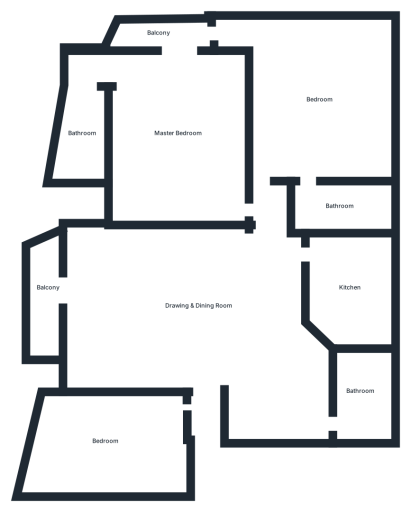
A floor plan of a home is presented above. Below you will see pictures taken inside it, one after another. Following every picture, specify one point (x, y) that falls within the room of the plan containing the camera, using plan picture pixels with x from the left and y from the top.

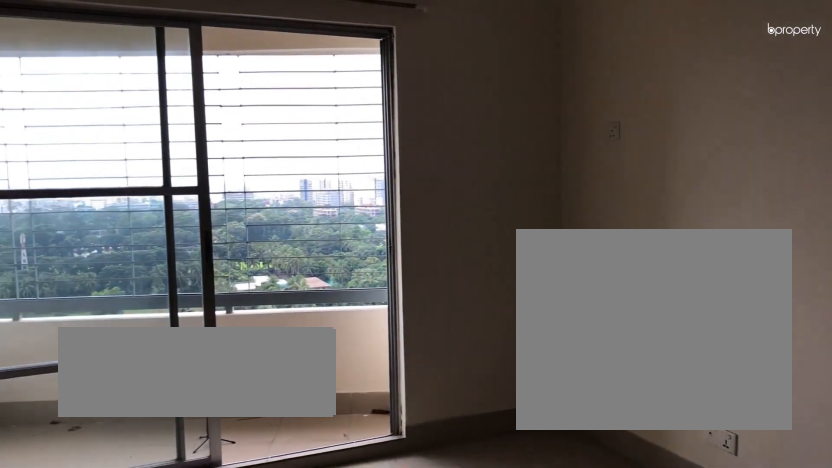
(198, 305)
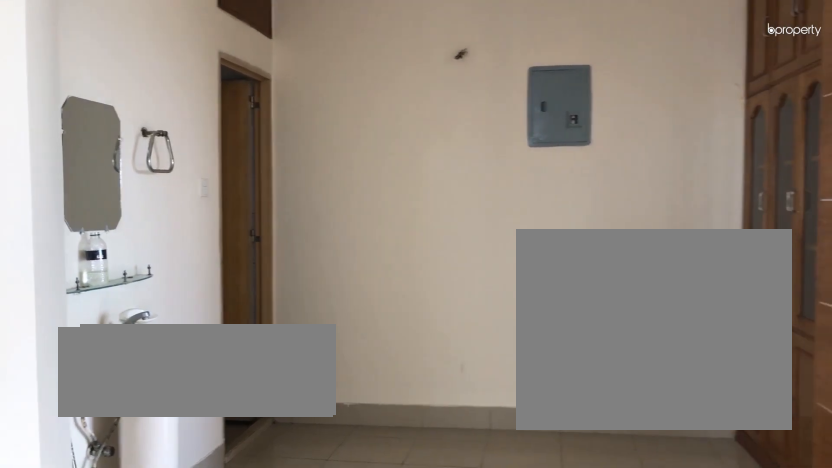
(197, 304)
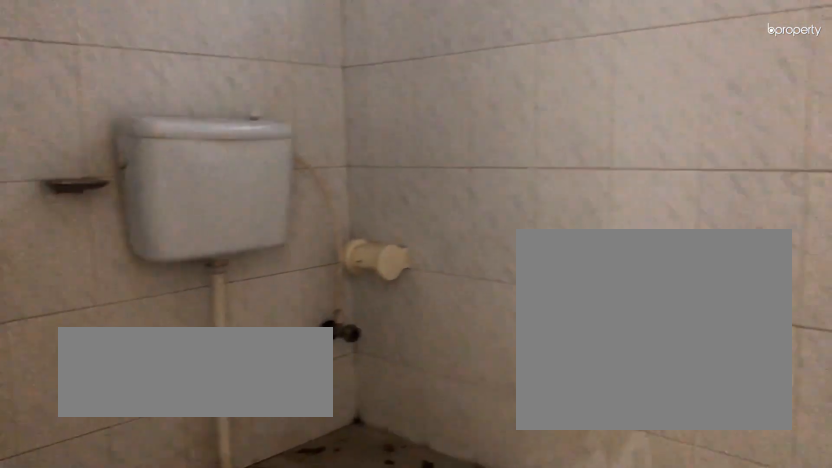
(358, 390)
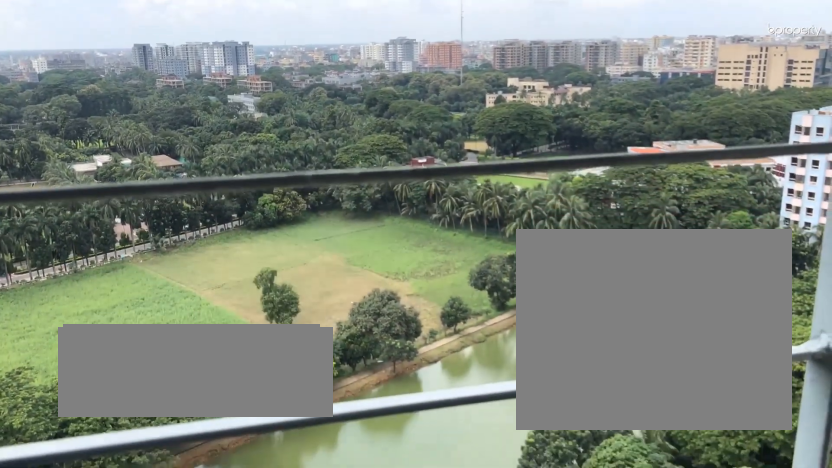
(46, 286)
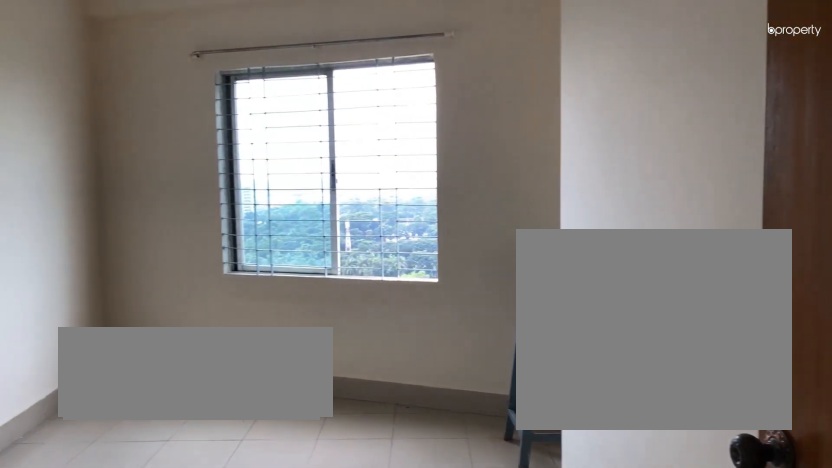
(105, 439)
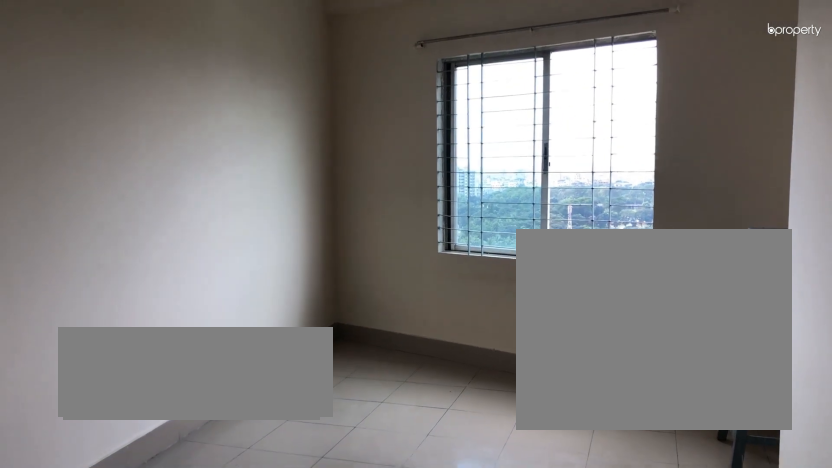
(105, 439)
